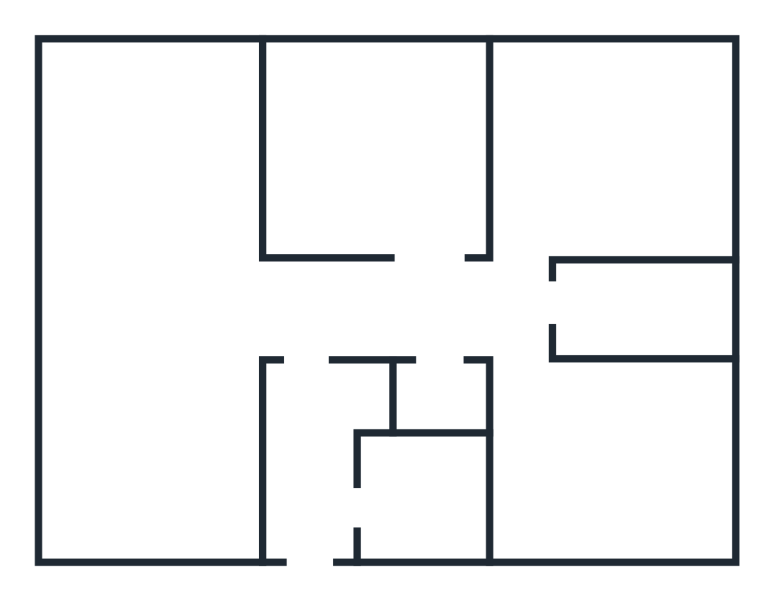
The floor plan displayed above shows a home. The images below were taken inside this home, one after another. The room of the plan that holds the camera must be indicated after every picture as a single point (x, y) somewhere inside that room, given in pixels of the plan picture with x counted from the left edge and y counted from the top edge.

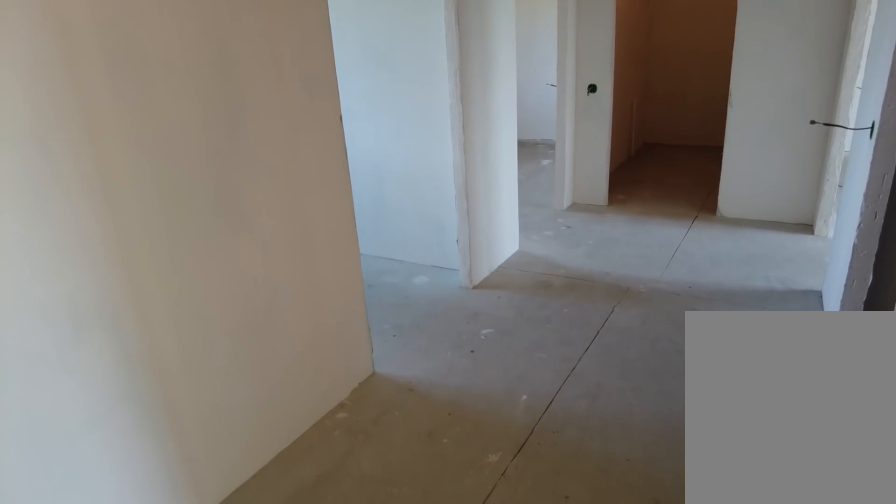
(310, 334)
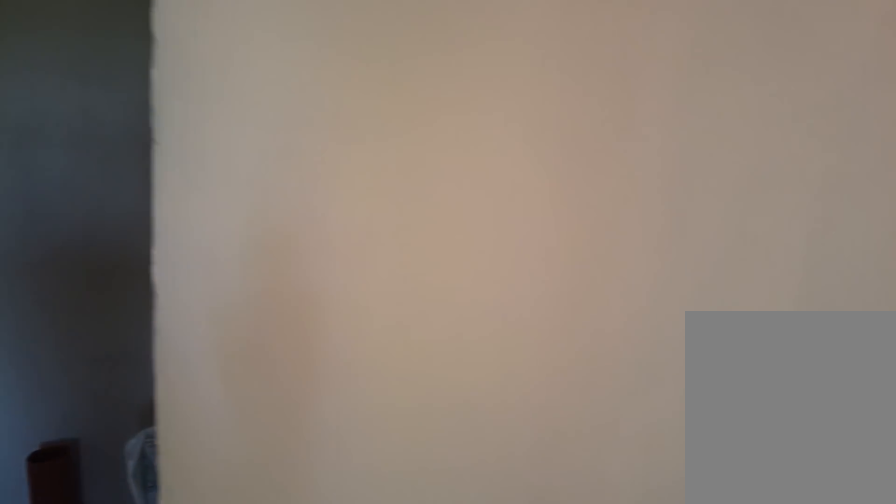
(451, 327)
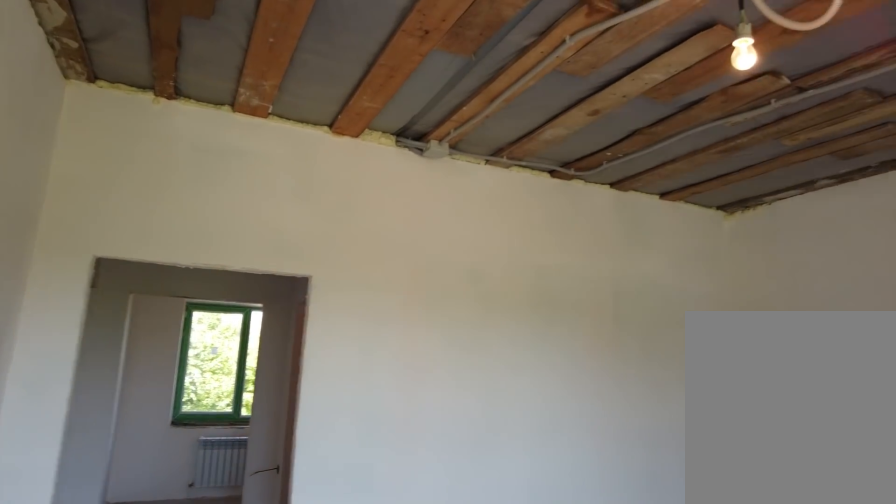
(560, 485)
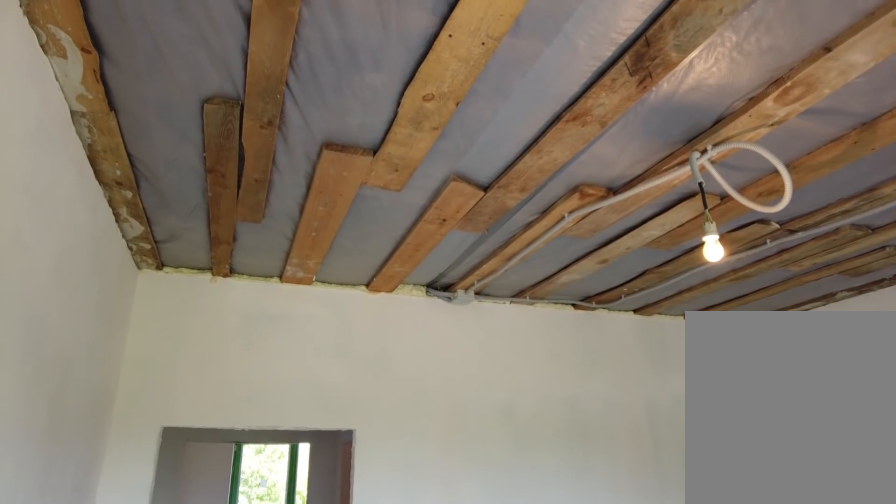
(560, 485)
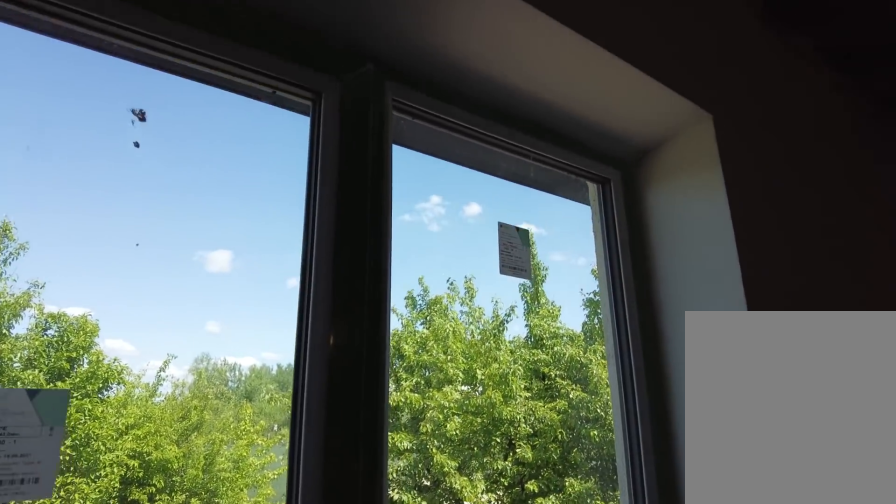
(539, 213)
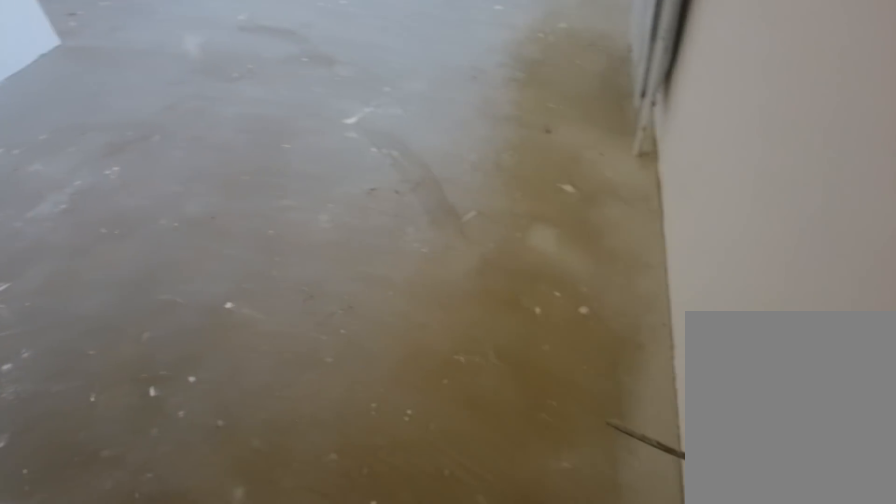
(539, 213)
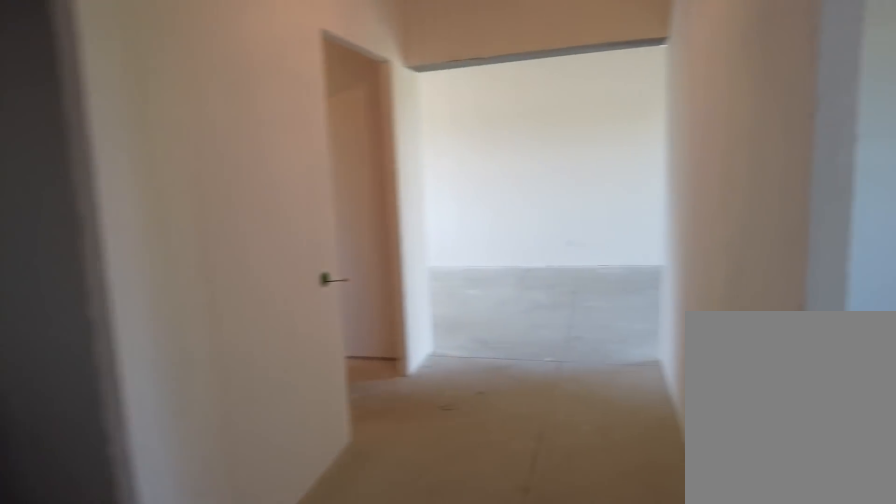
(511, 306)
